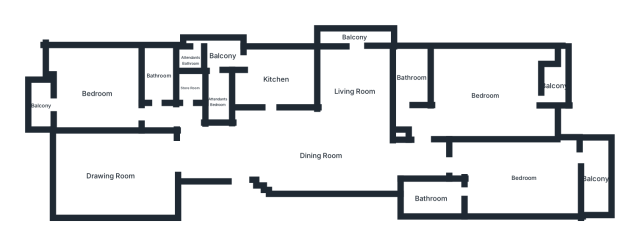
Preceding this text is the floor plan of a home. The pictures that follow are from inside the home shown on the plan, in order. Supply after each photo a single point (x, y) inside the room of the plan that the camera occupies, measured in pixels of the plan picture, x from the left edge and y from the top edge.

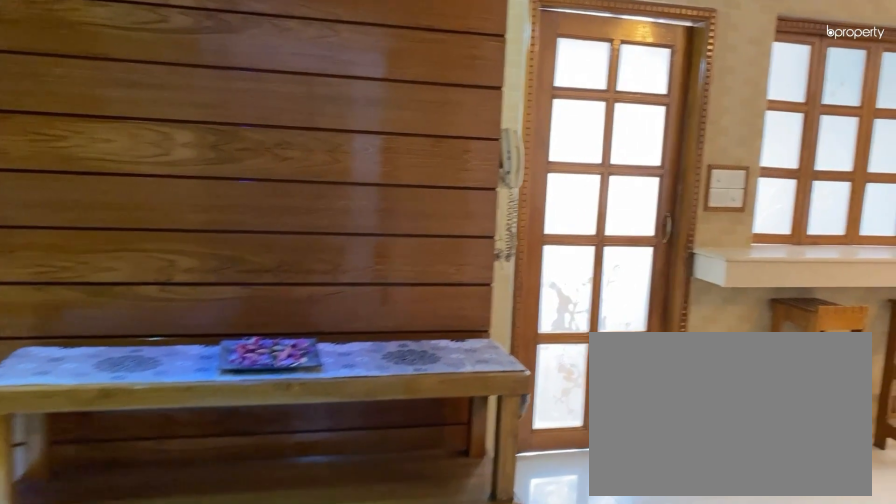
(243, 157)
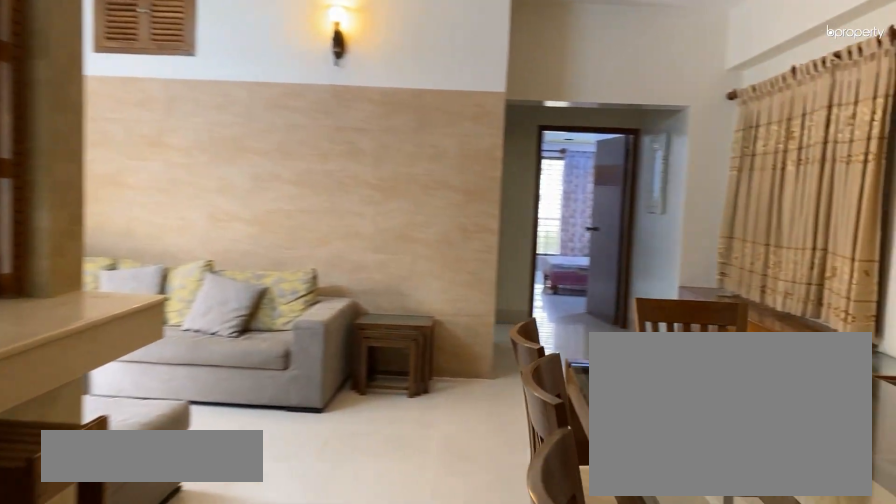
(321, 156)
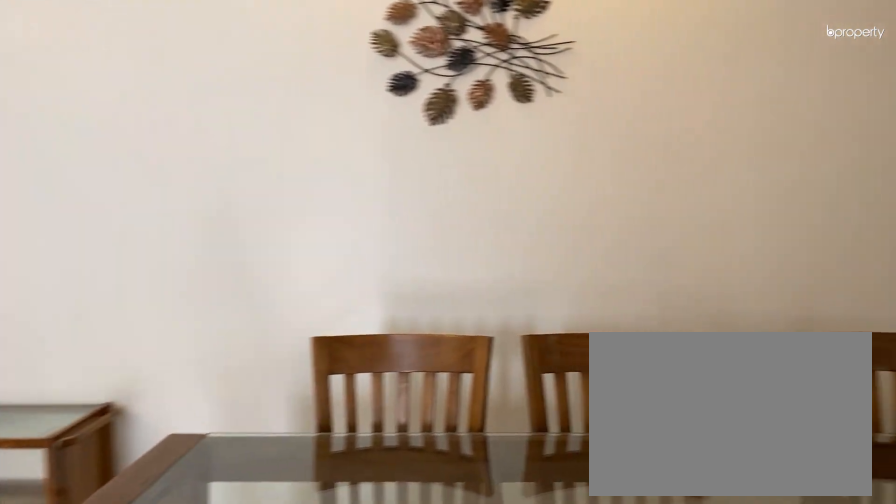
(321, 156)
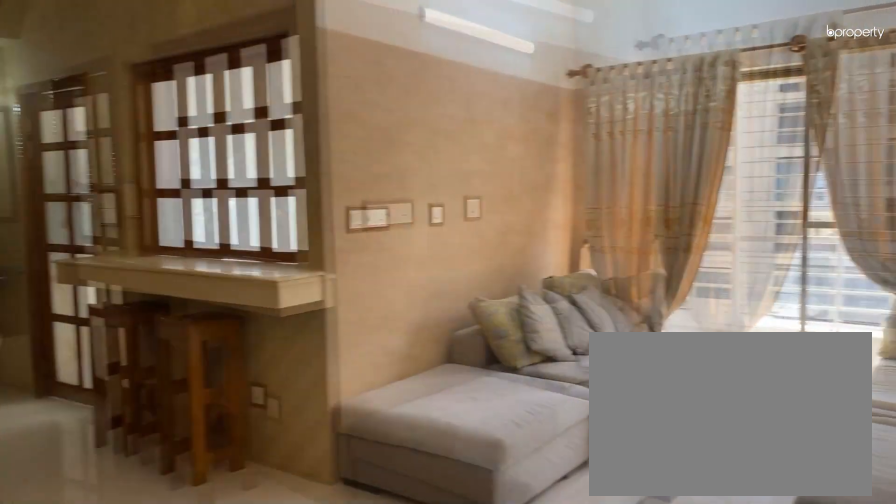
(354, 91)
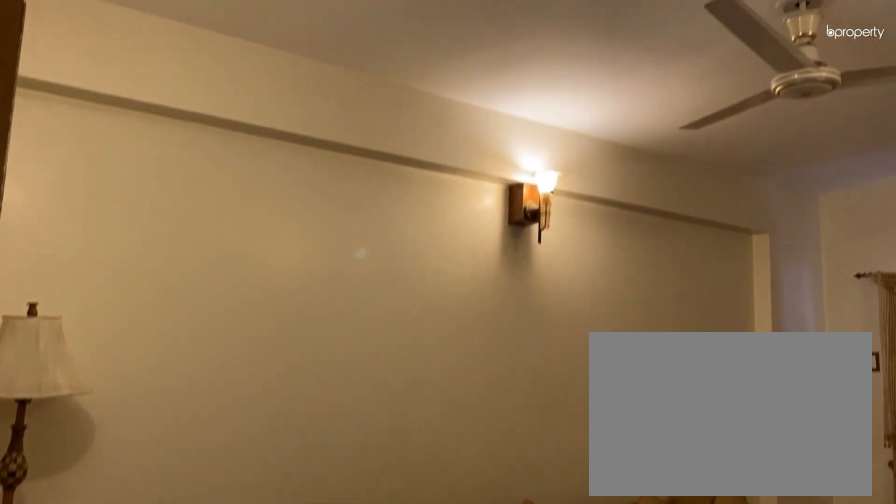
(110, 176)
